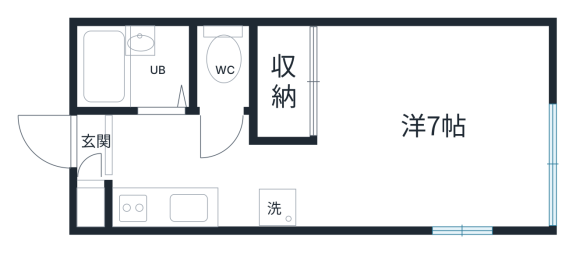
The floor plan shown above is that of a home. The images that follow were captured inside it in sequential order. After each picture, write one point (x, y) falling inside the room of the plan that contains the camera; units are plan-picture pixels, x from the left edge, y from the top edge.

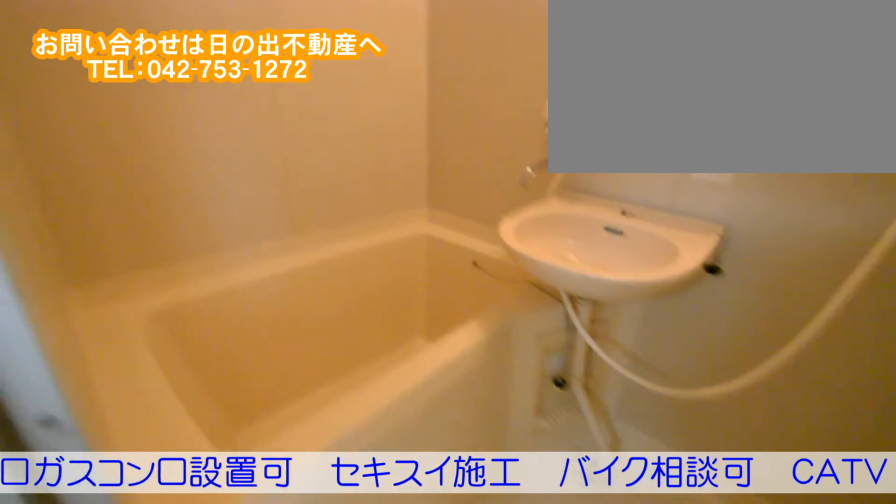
(128, 75)
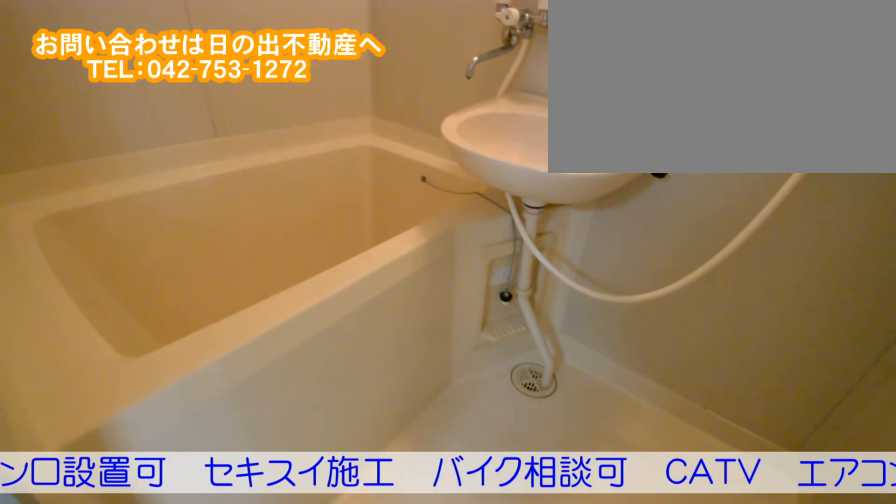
(128, 75)
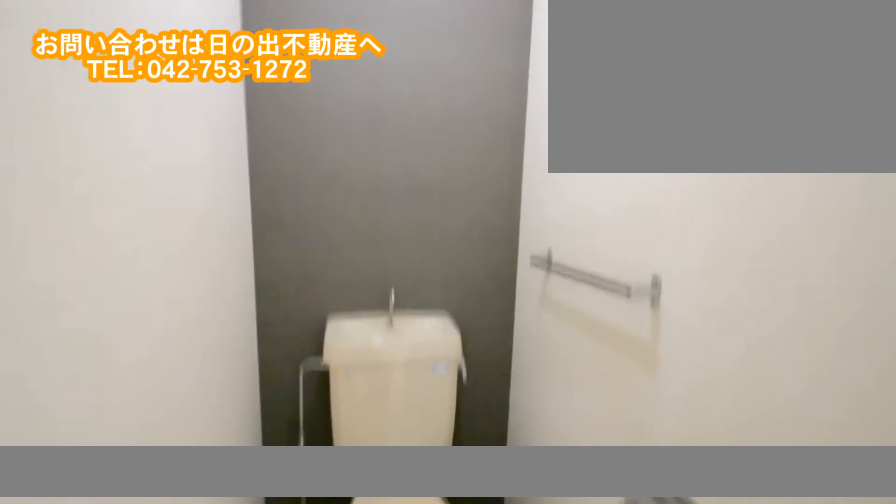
(217, 72)
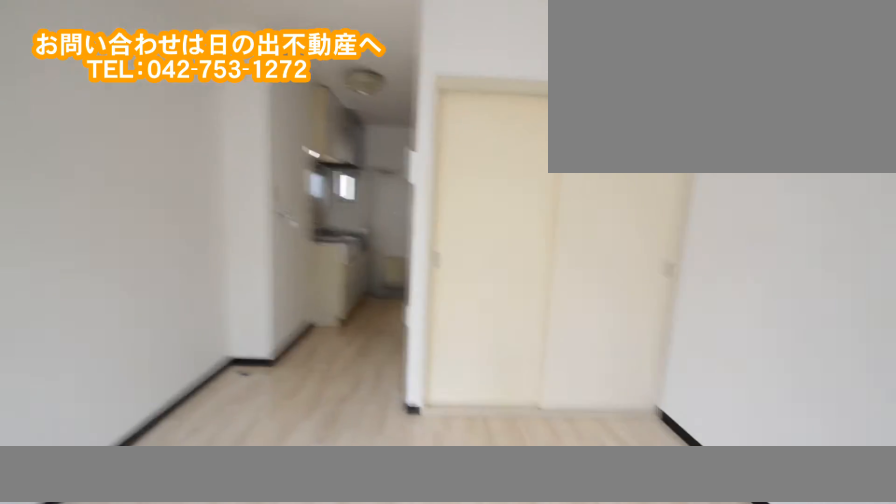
(440, 81)
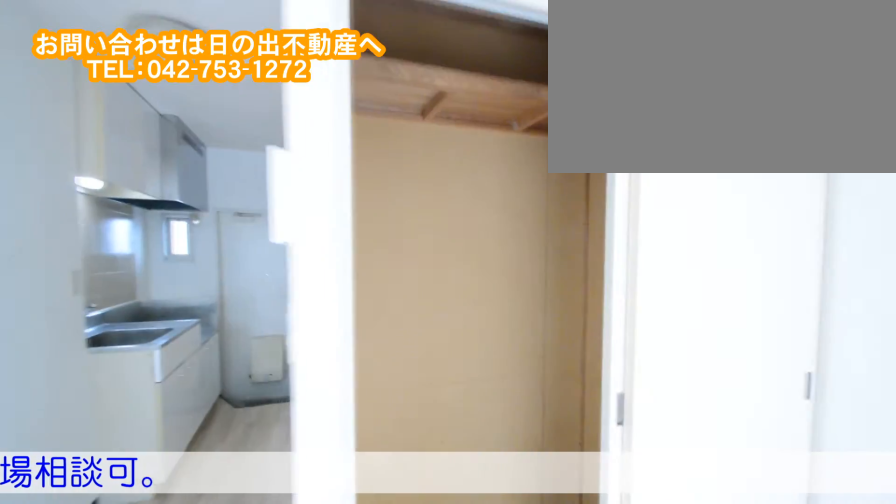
(441, 81)
